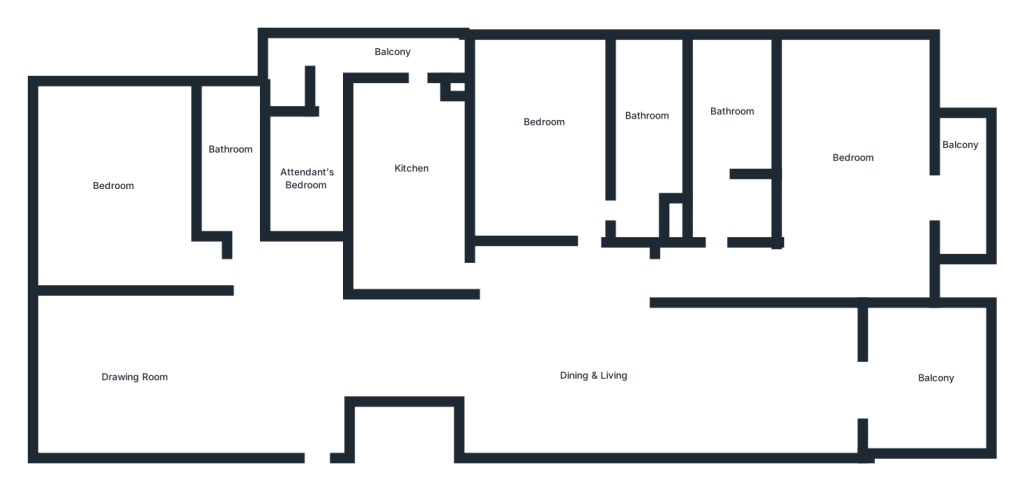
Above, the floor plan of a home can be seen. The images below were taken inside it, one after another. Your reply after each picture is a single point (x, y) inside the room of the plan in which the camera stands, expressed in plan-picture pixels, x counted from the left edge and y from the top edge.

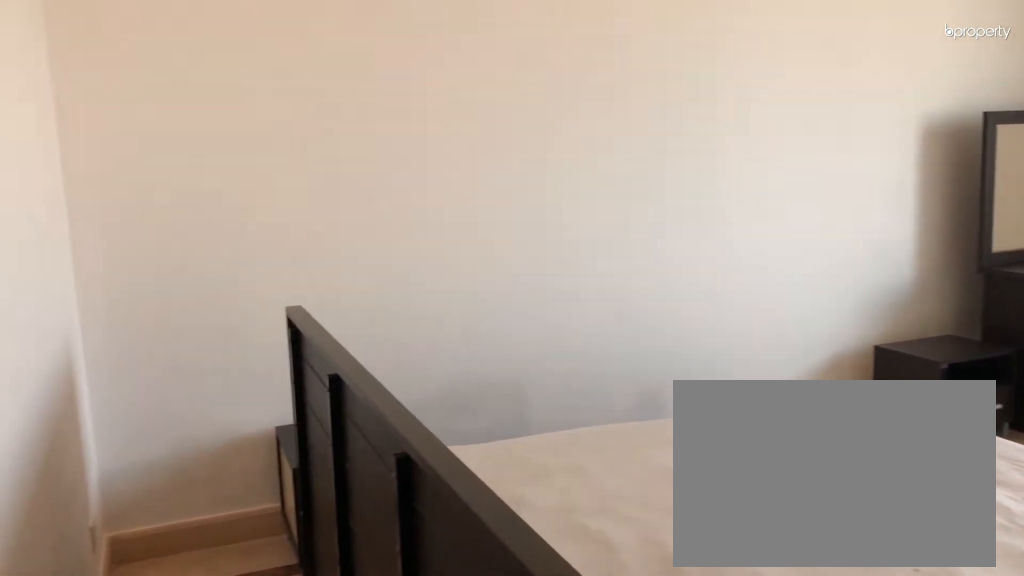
(539, 127)
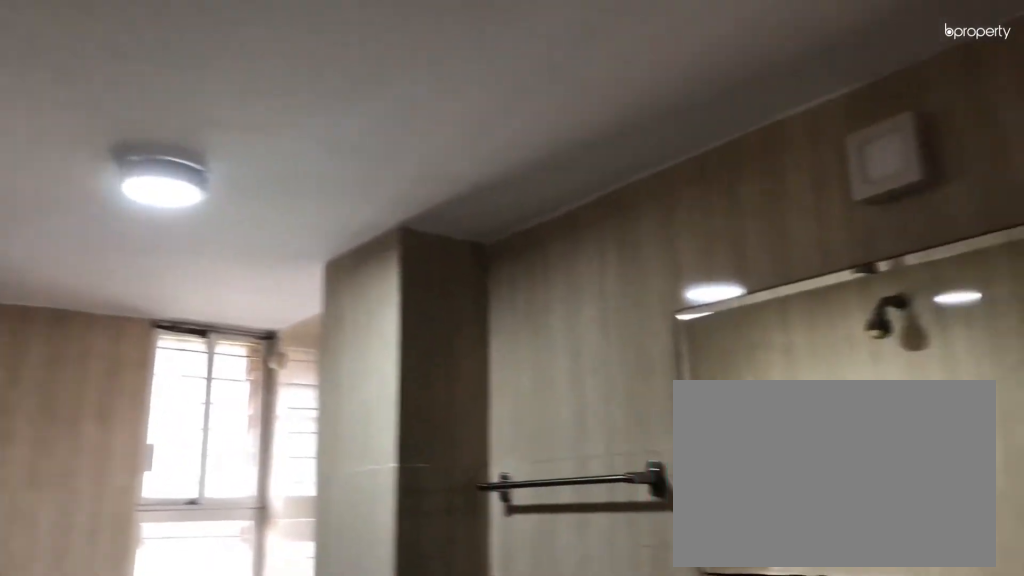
(650, 100)
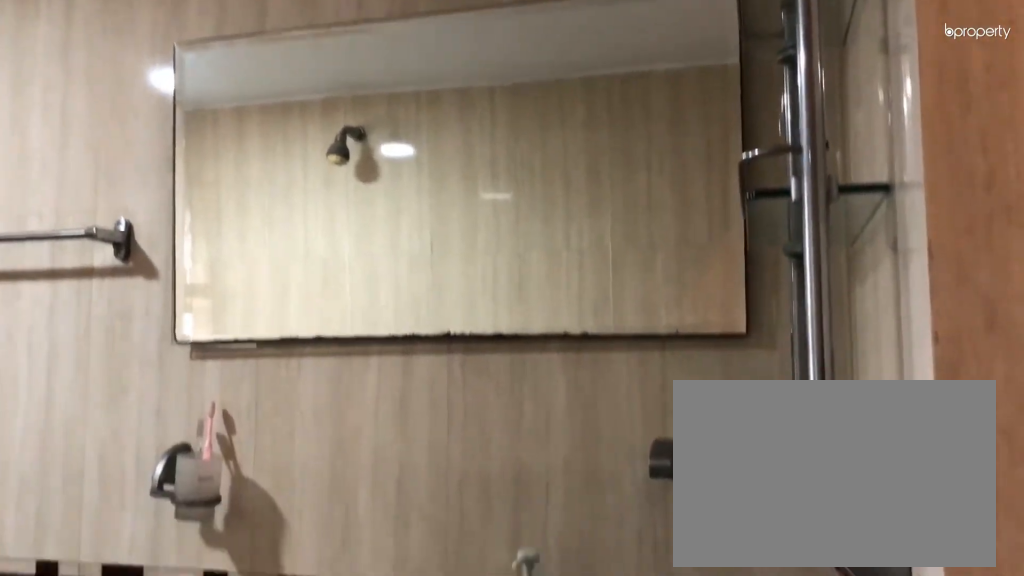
(650, 100)
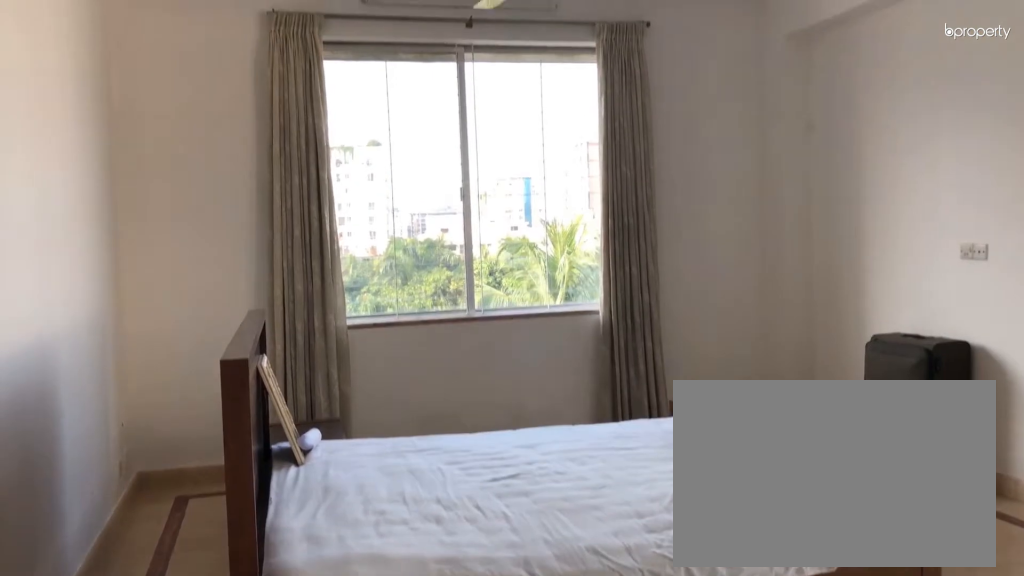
(855, 146)
